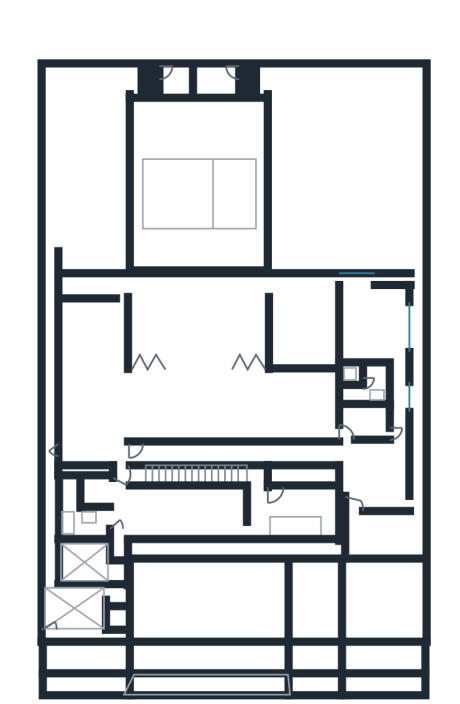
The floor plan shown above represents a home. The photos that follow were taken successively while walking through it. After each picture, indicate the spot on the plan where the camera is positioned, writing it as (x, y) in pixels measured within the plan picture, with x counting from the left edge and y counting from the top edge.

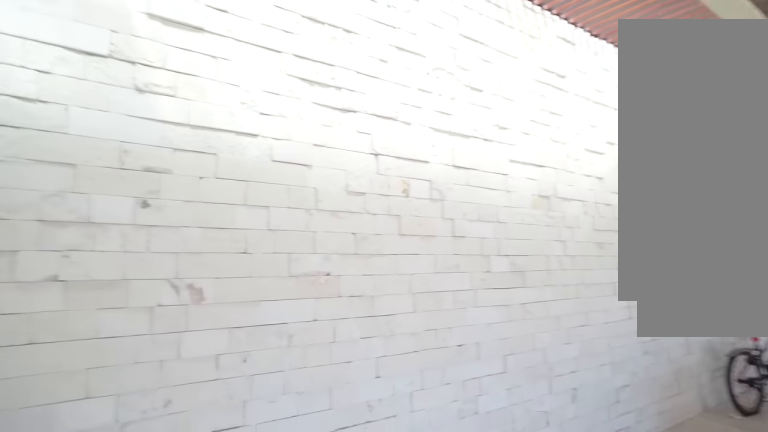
(160, 560)
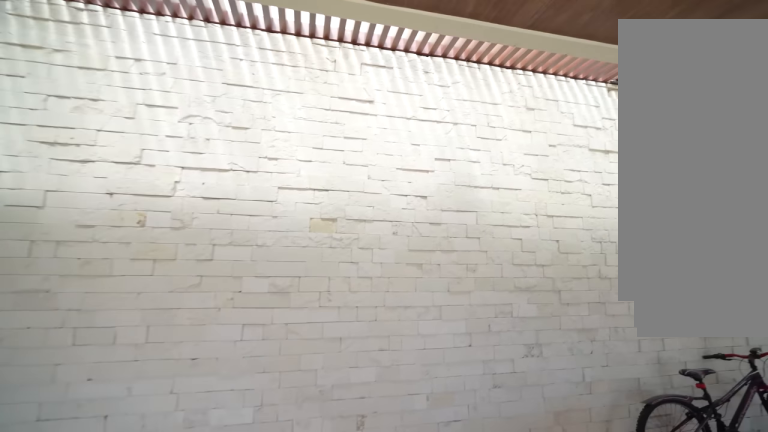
(183, 599)
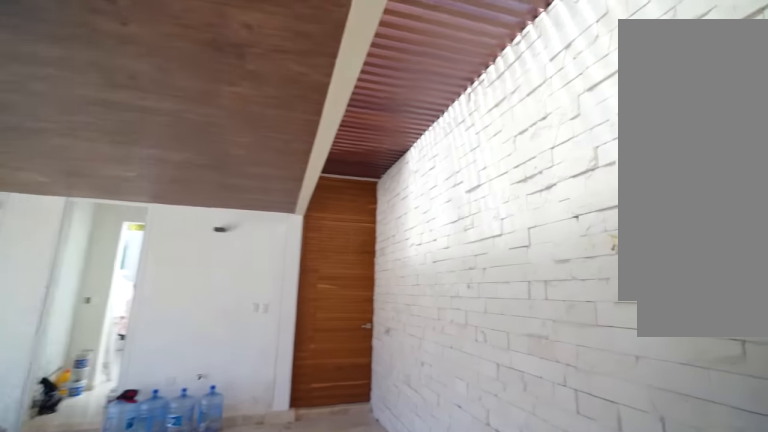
(214, 549)
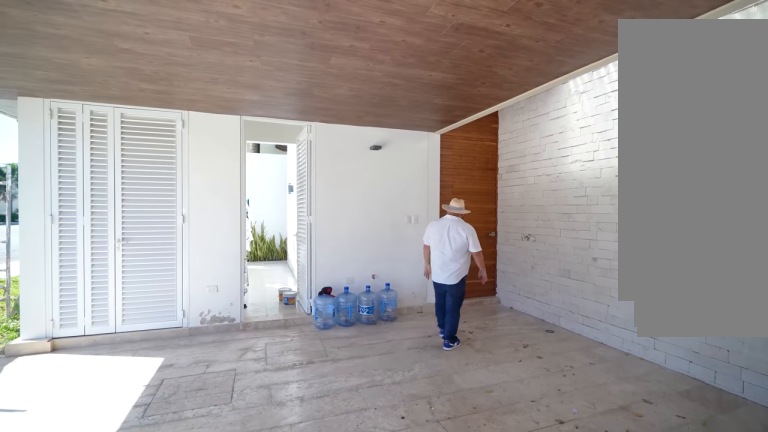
(191, 591)
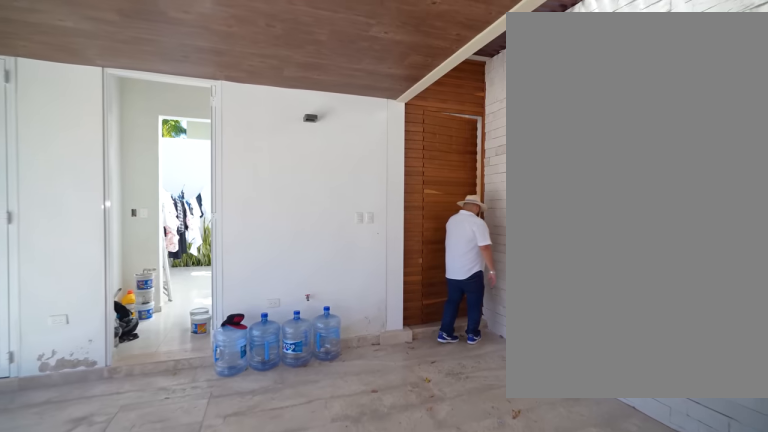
(190, 594)
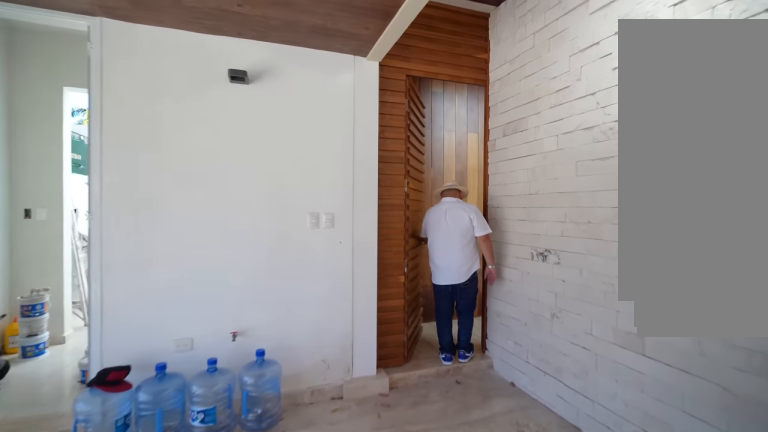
(180, 588)
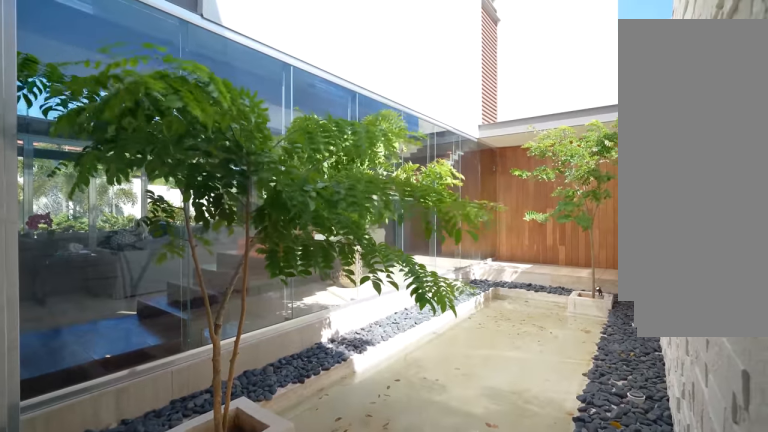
(136, 527)
